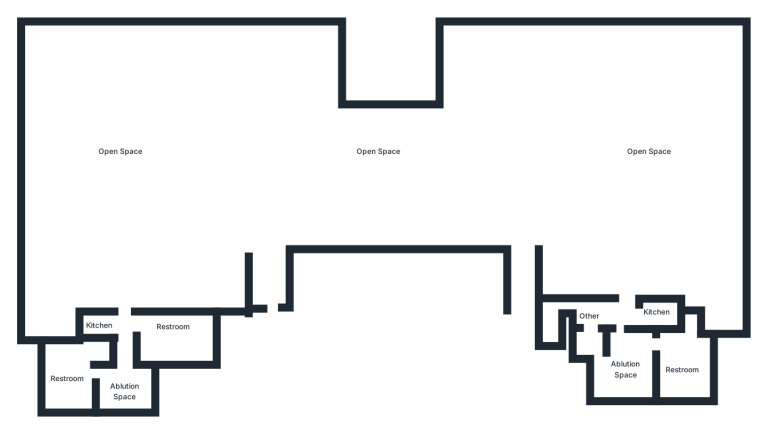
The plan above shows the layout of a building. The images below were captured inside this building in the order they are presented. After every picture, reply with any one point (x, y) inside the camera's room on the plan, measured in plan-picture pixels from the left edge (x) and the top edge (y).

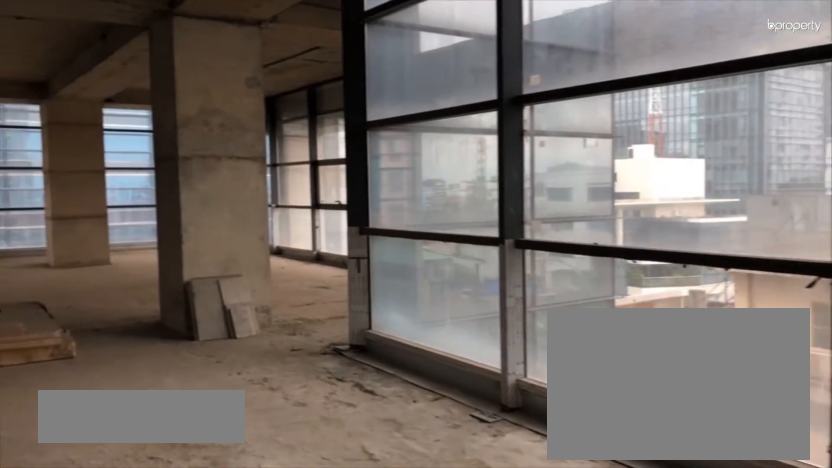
(521, 177)
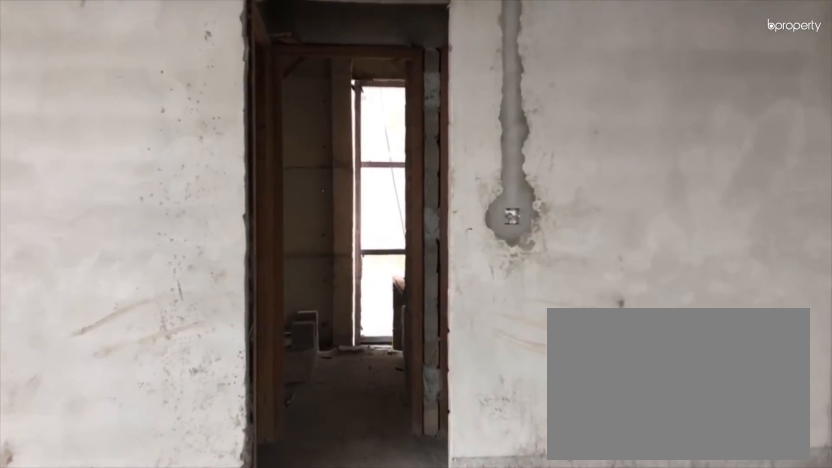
(619, 201)
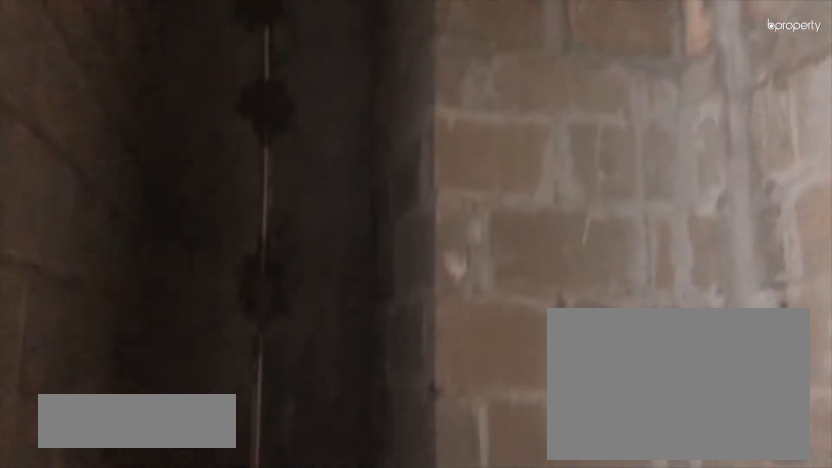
(626, 317)
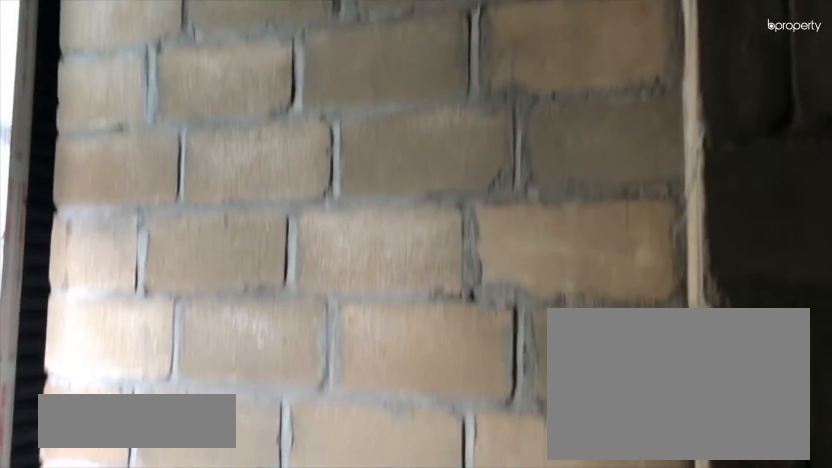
(626, 317)
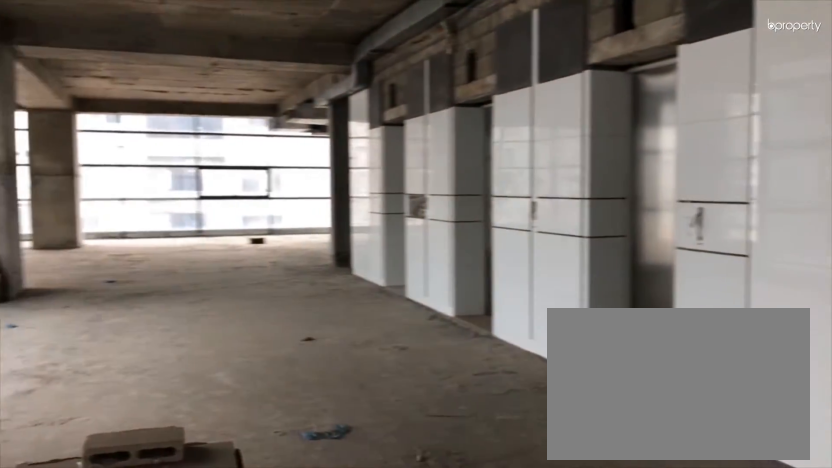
(137, 174)
